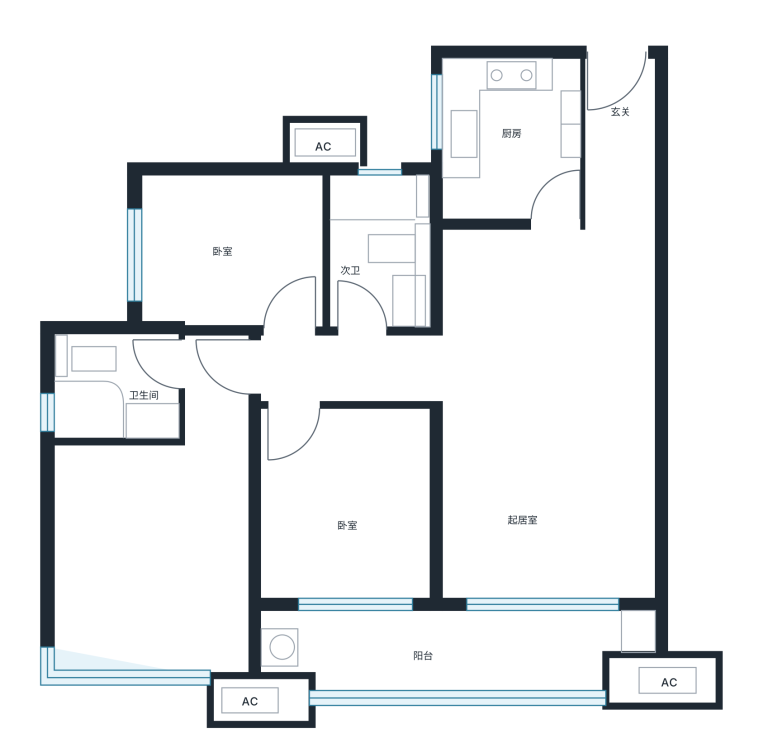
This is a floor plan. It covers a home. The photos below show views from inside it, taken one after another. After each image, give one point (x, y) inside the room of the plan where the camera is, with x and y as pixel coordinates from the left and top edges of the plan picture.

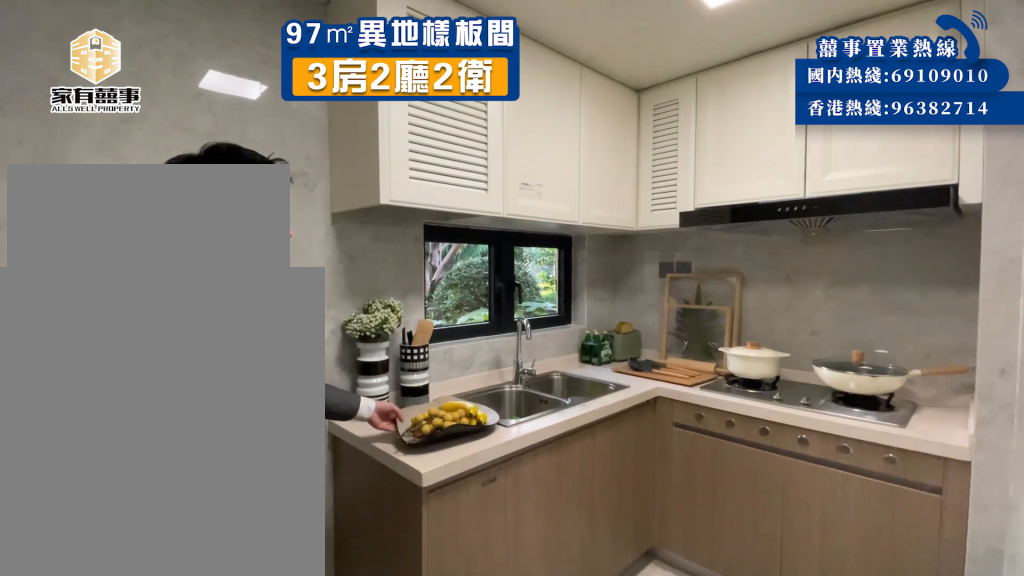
(526, 200)
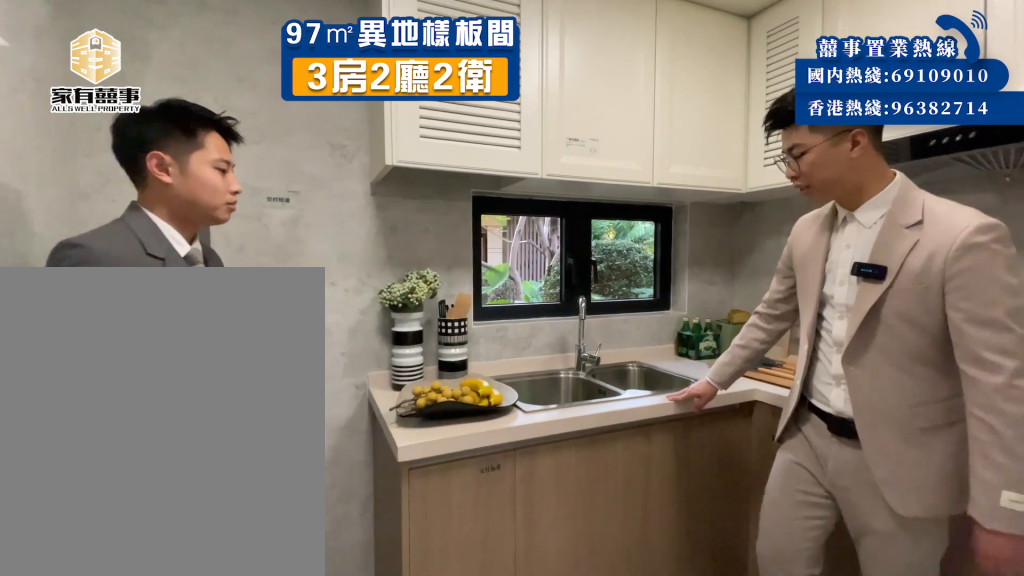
(526, 200)
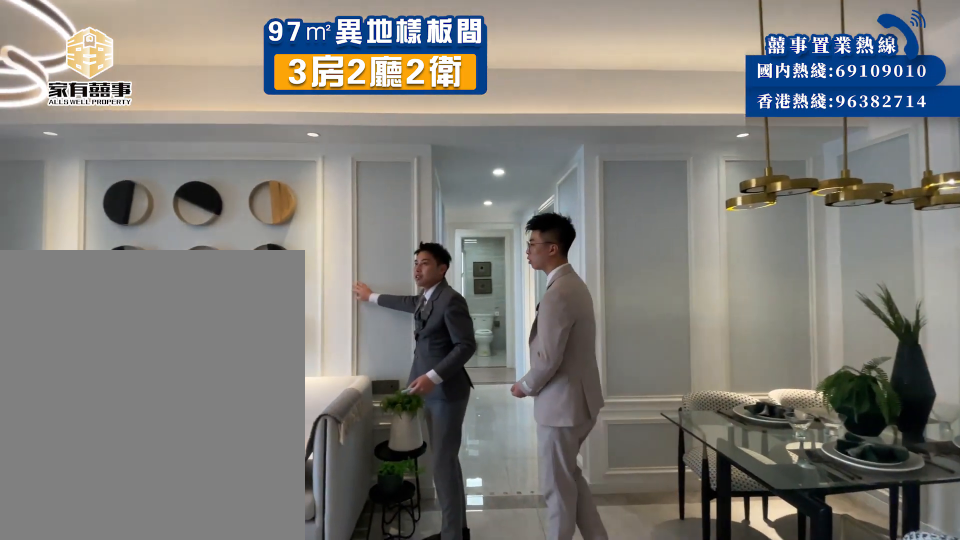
(485, 333)
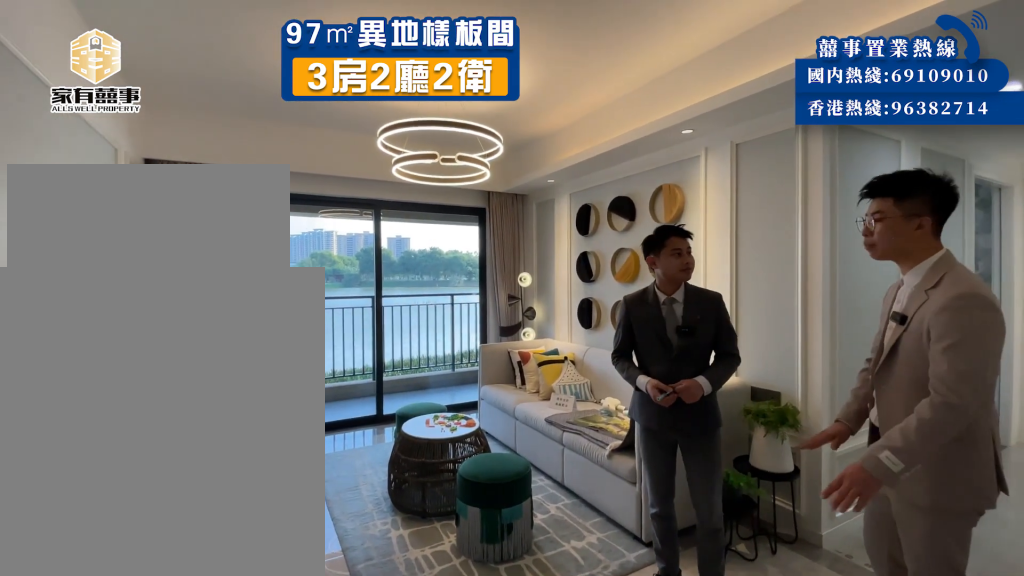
(488, 406)
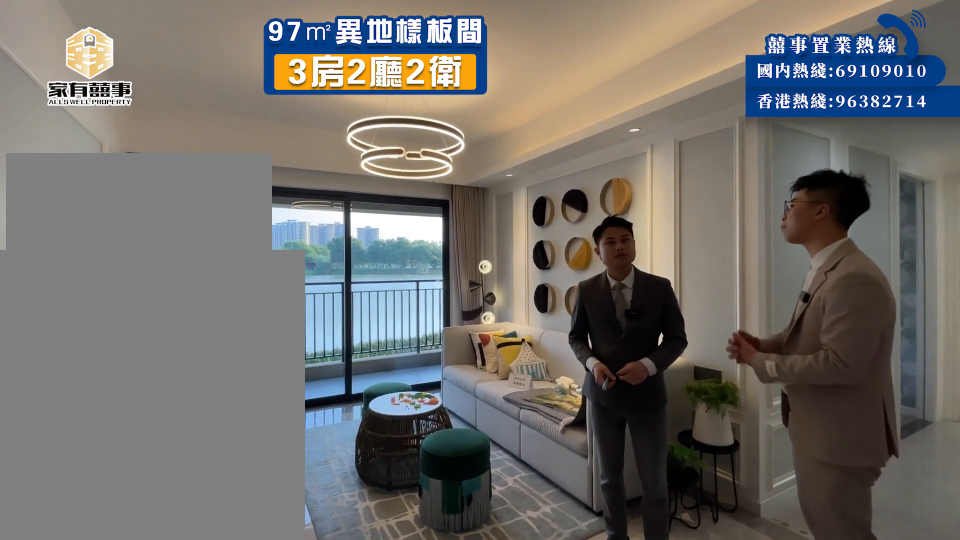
(488, 406)
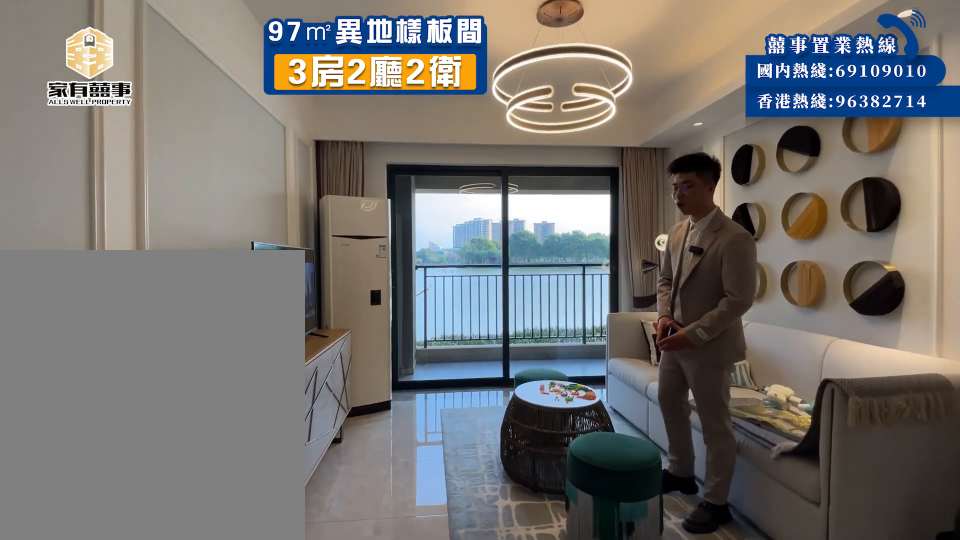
(488, 488)
